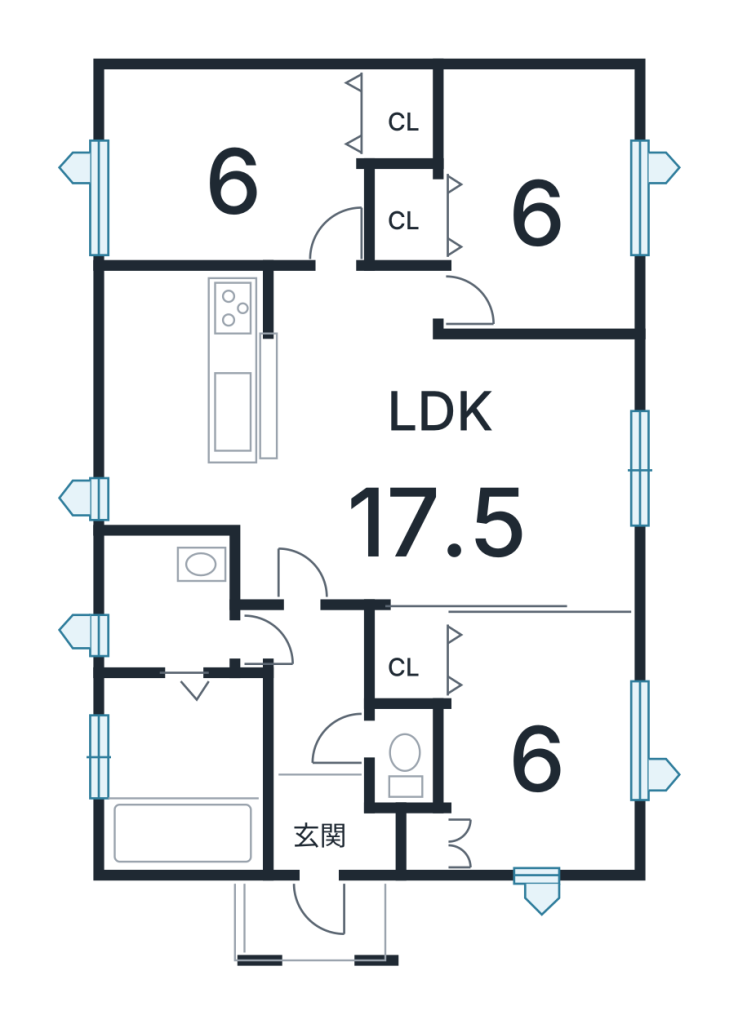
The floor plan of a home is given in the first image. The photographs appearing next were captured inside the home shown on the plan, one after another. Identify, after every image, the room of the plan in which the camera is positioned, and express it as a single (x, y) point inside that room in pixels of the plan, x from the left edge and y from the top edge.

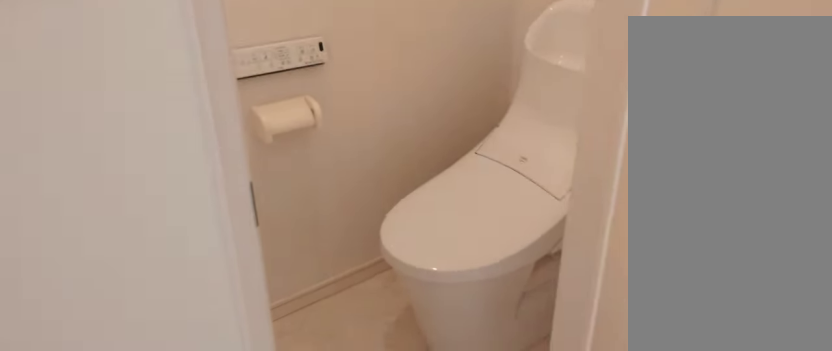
(400, 785)
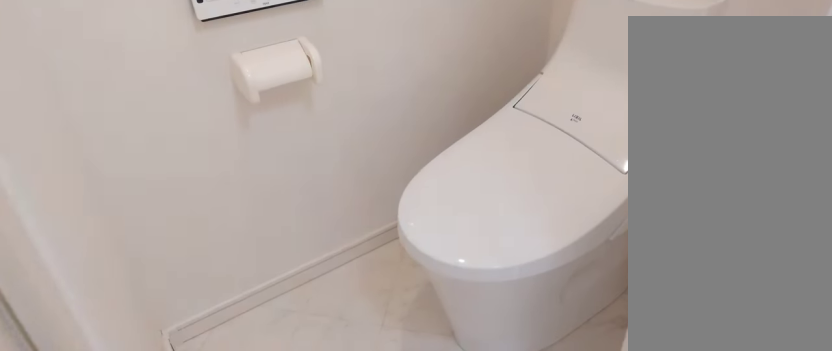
(400, 785)
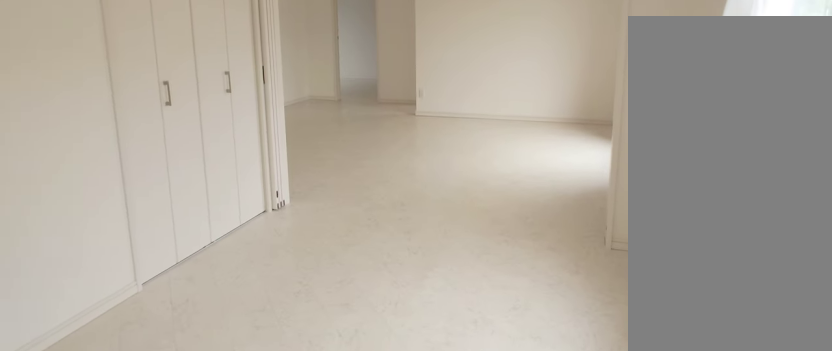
(534, 760)
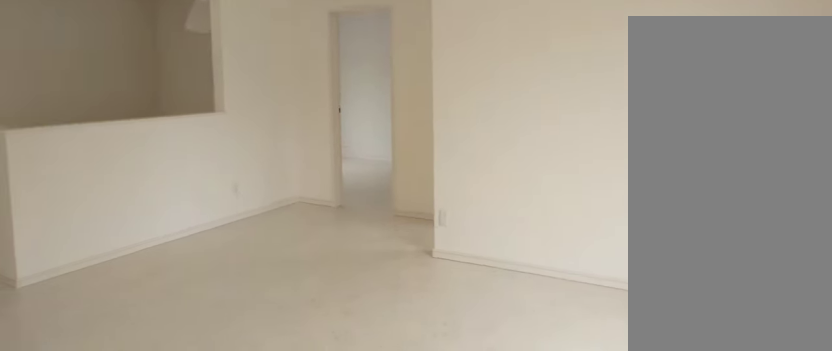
(438, 525)
